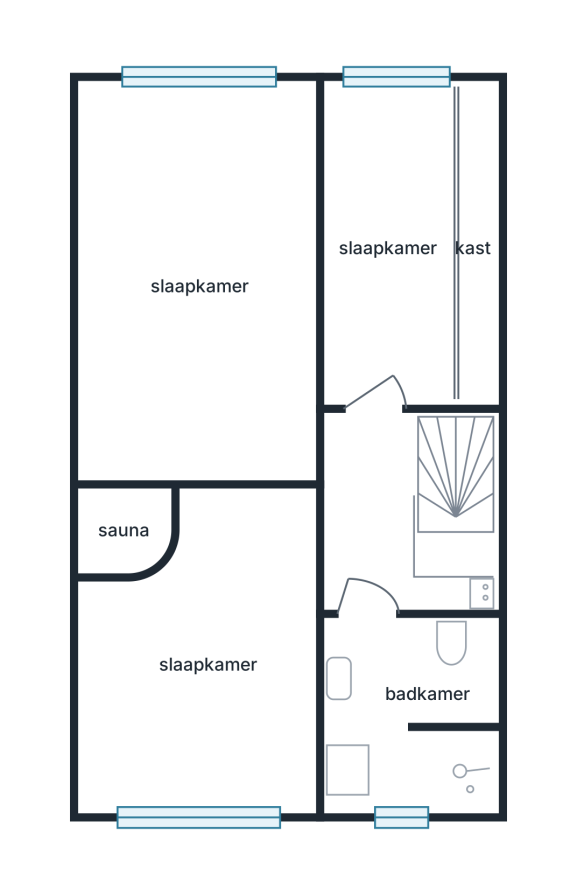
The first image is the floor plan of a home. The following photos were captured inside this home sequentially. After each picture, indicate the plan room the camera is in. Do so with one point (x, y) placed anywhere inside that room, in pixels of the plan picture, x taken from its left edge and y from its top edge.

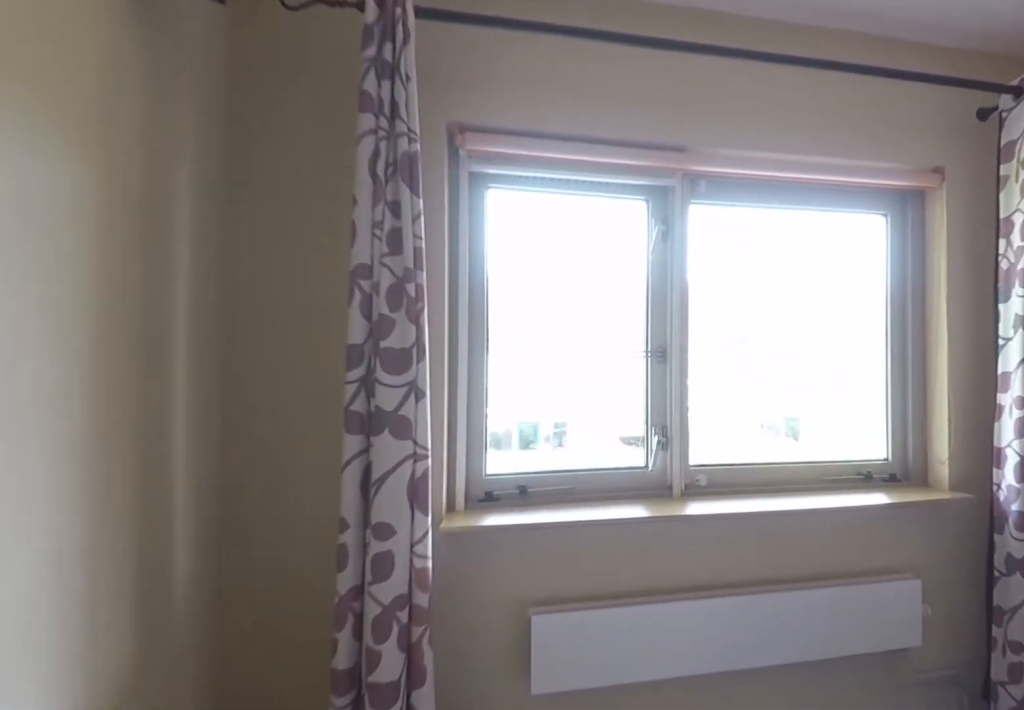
(135, 217)
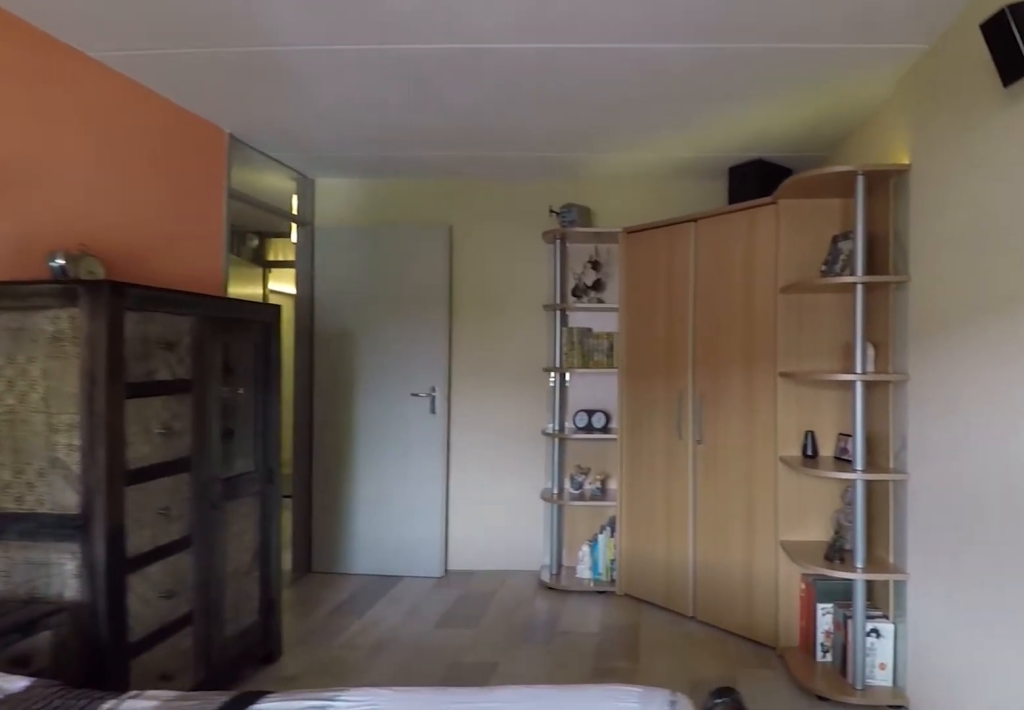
(135, 217)
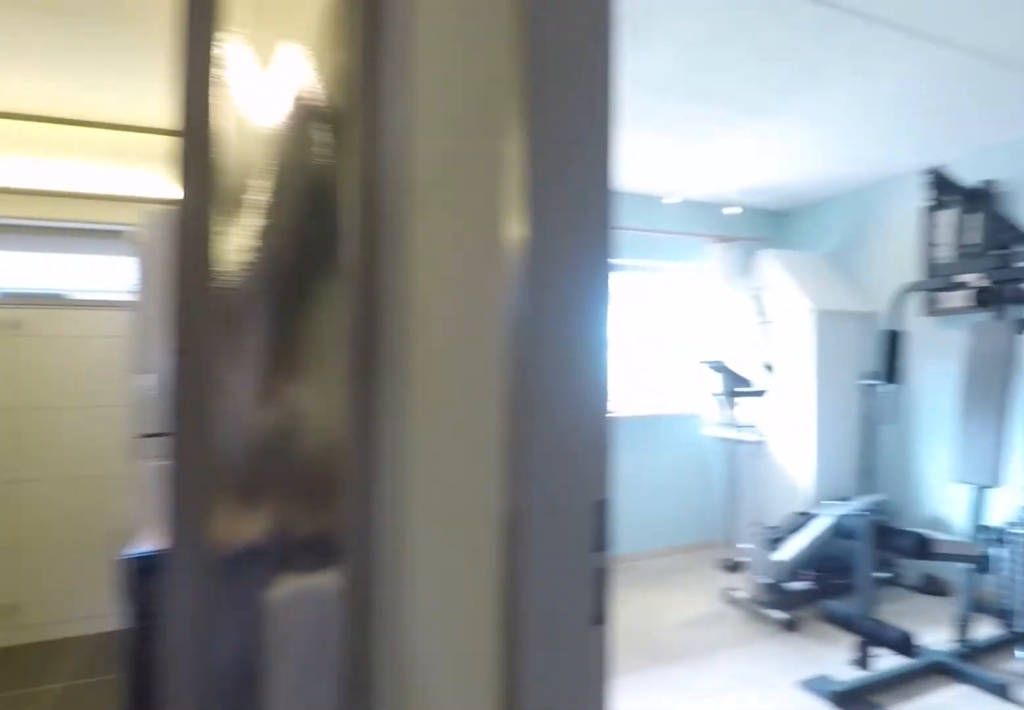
(377, 518)
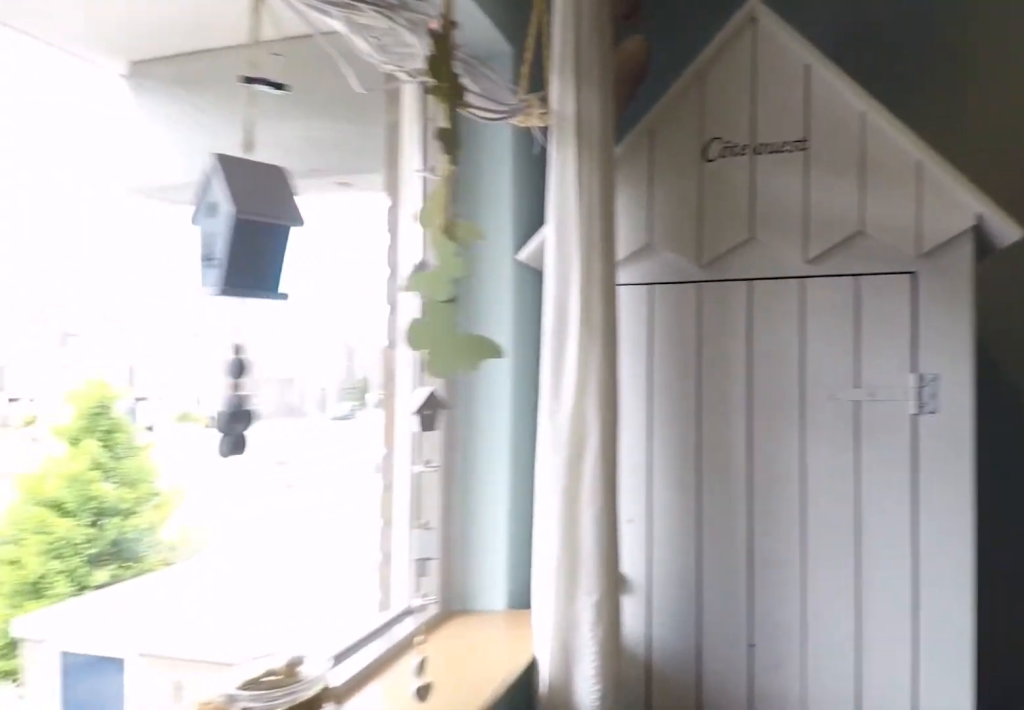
(208, 662)
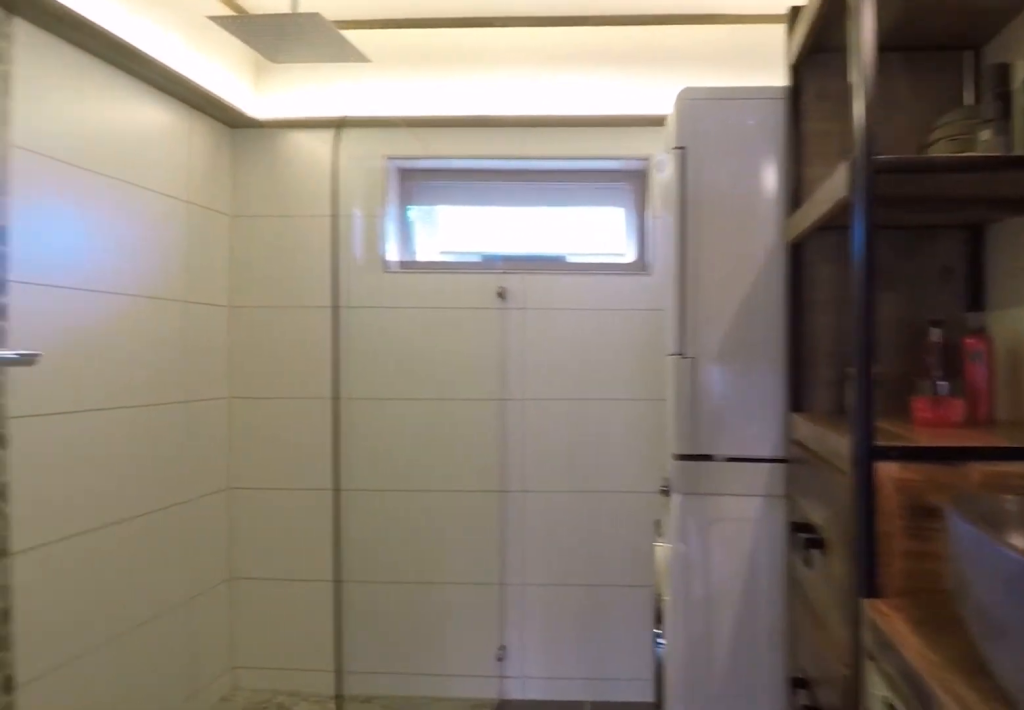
(407, 712)
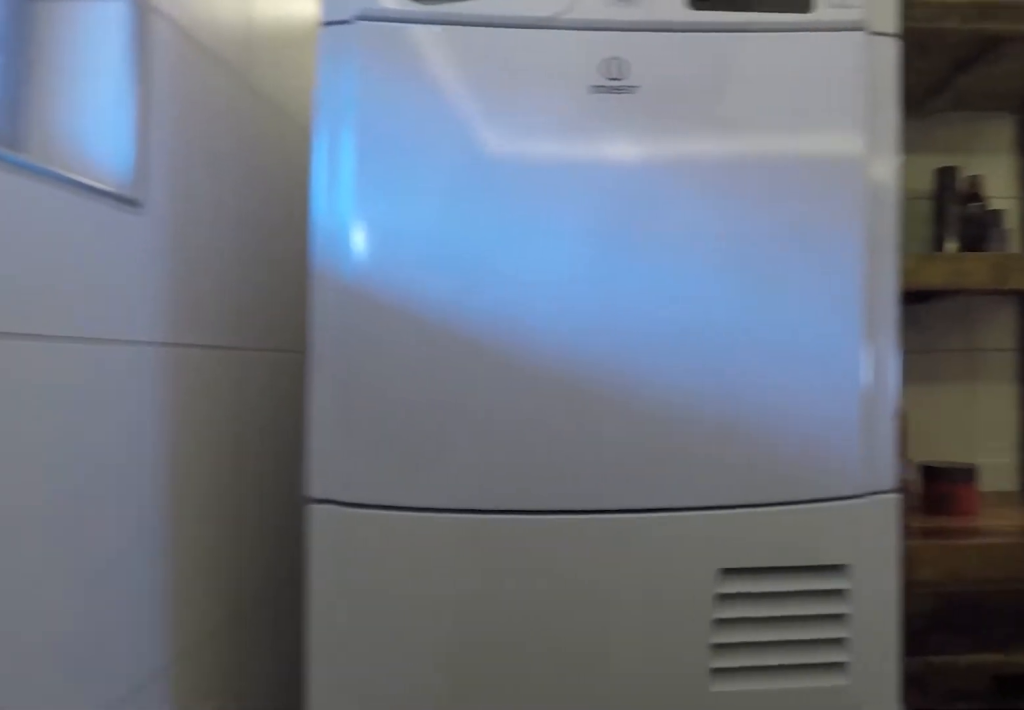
(407, 712)
